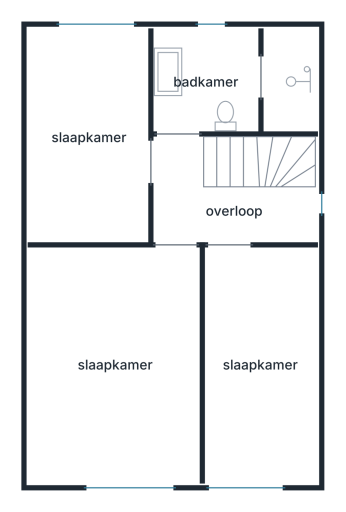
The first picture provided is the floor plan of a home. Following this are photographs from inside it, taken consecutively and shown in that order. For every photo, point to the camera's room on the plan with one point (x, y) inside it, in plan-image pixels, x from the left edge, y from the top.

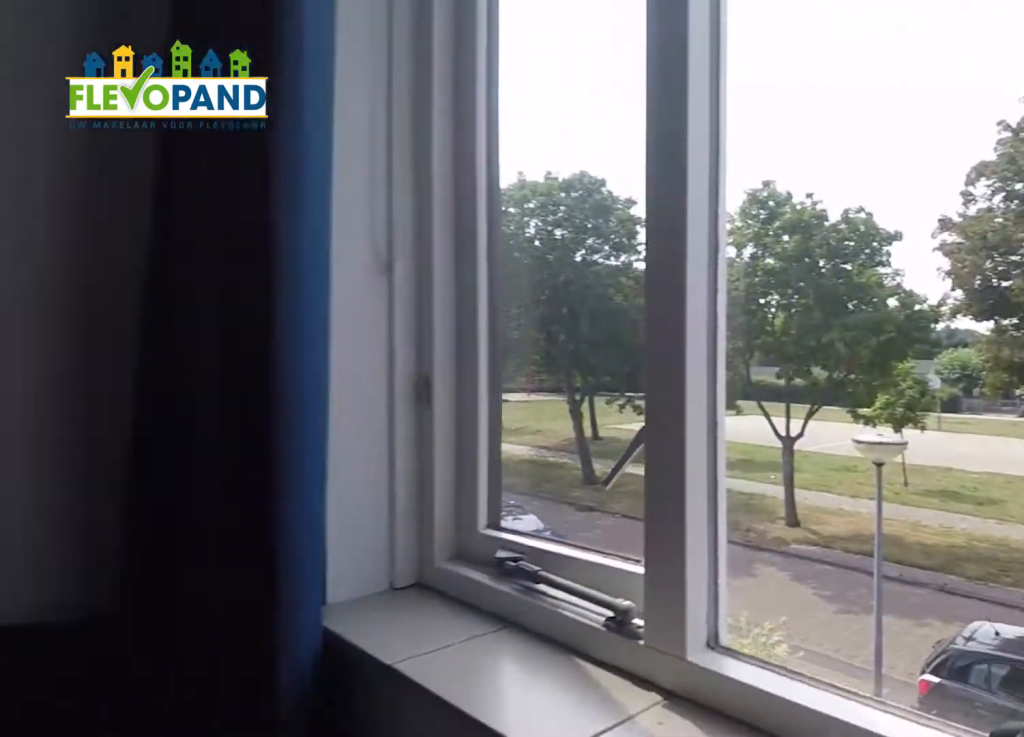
(120, 316)
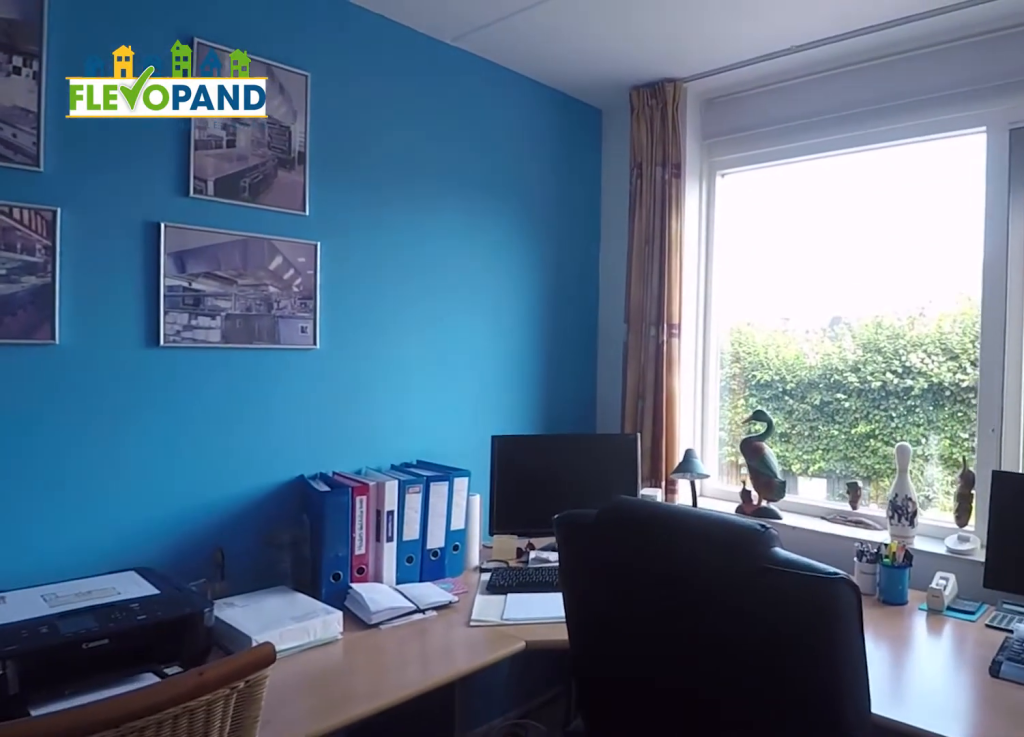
(88, 134)
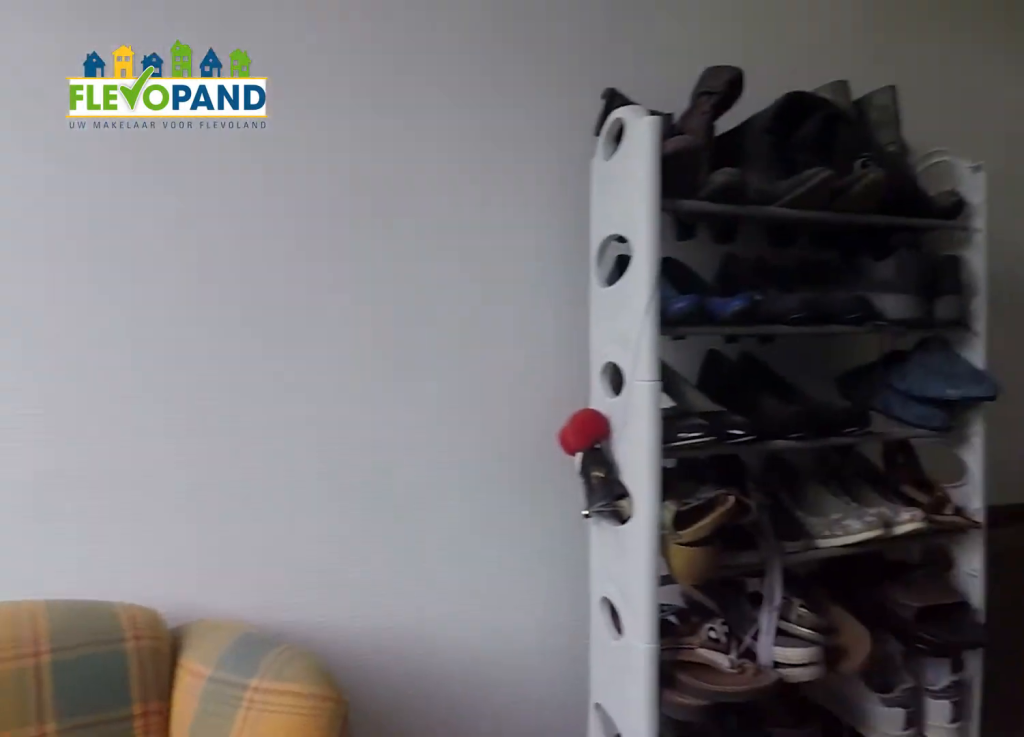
(260, 365)
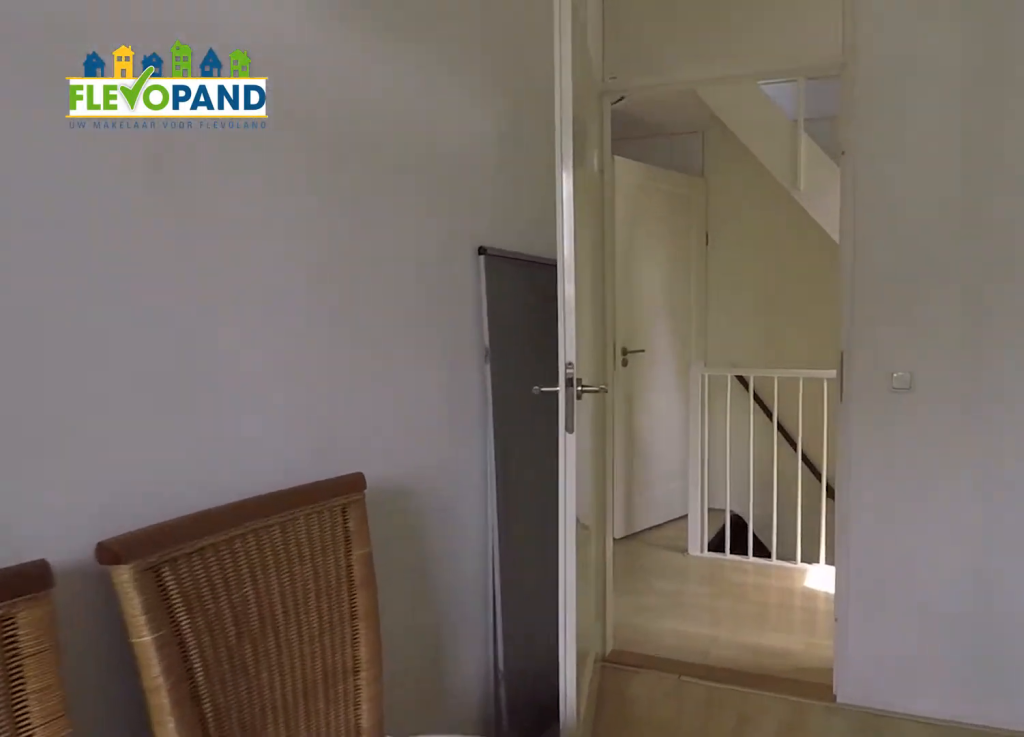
(260, 365)
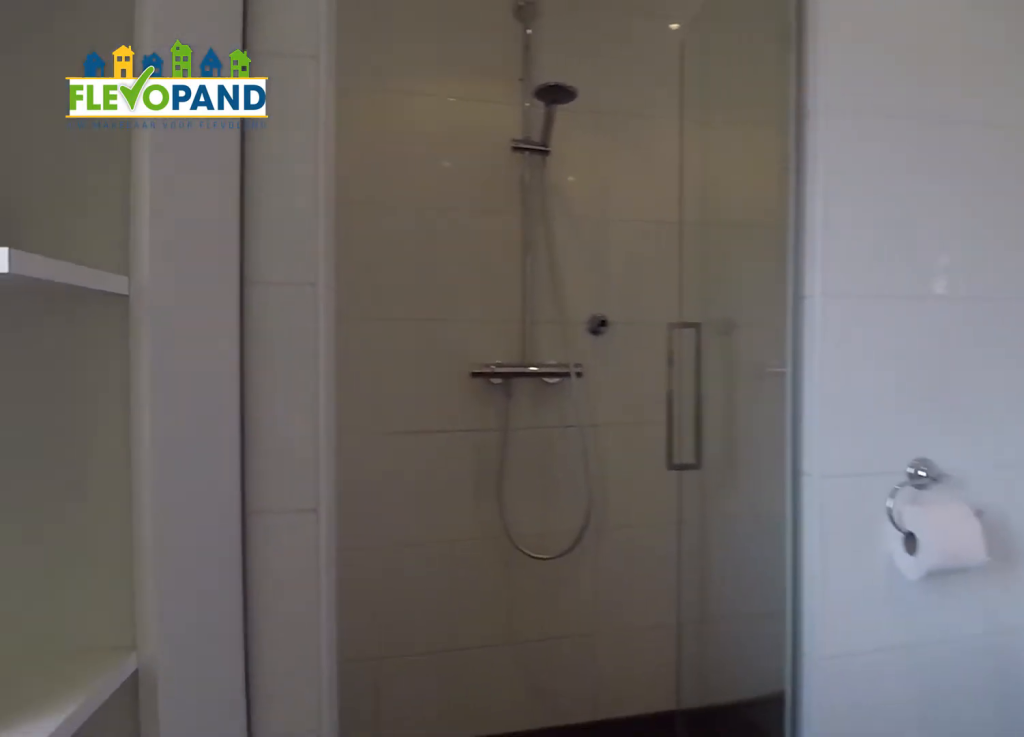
(167, 71)
